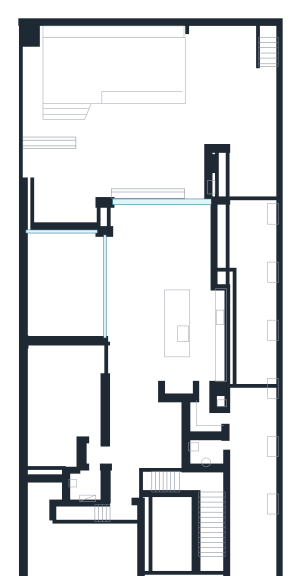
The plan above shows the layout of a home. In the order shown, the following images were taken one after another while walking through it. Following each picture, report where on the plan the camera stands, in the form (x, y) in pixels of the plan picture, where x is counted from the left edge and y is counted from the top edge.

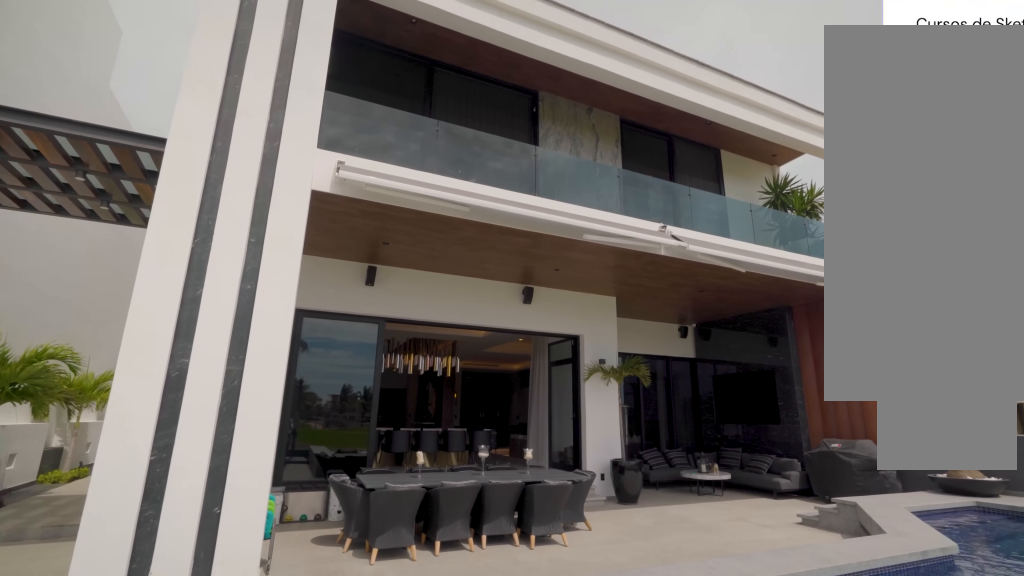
(227, 87)
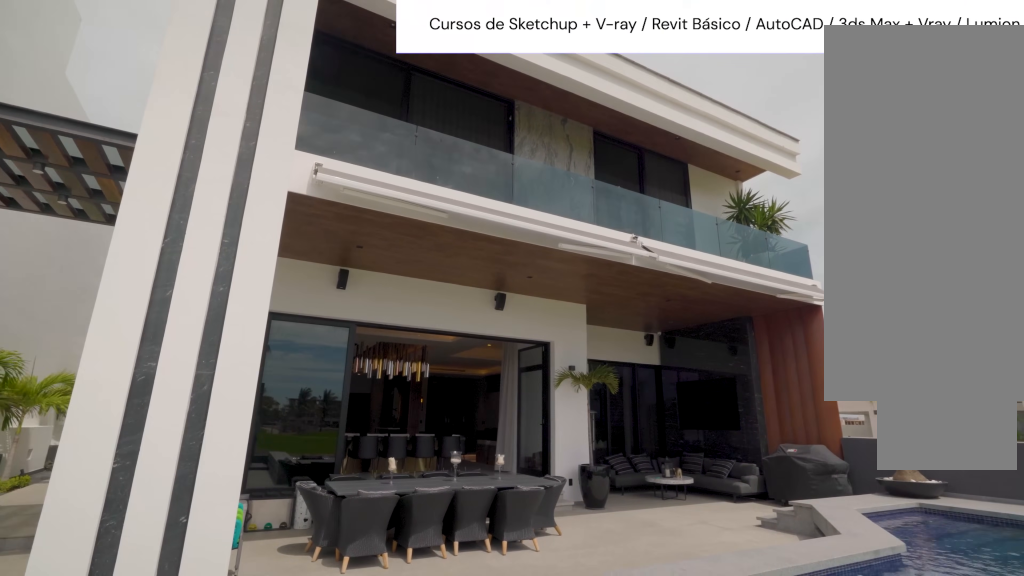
(236, 87)
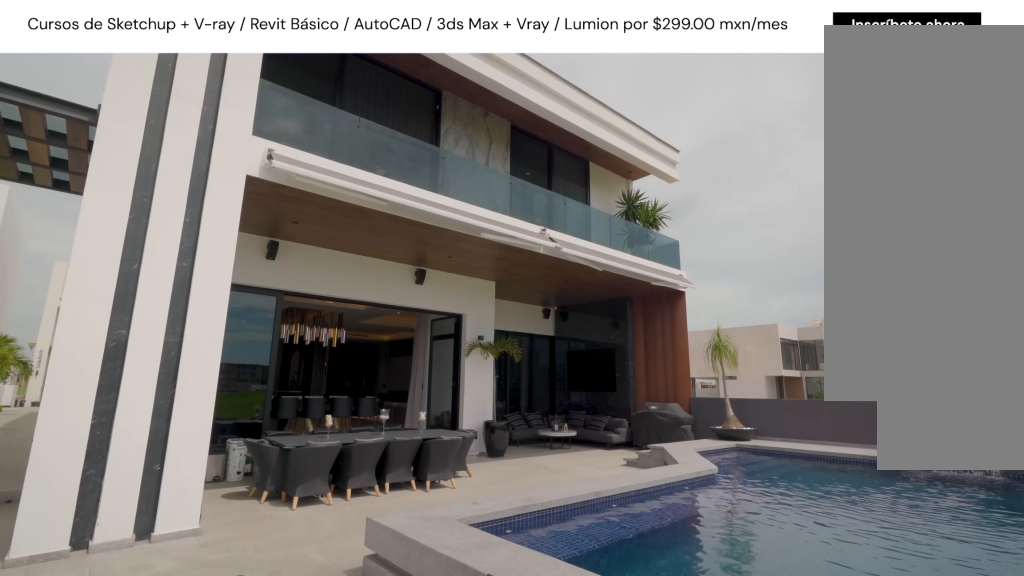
(238, 75)
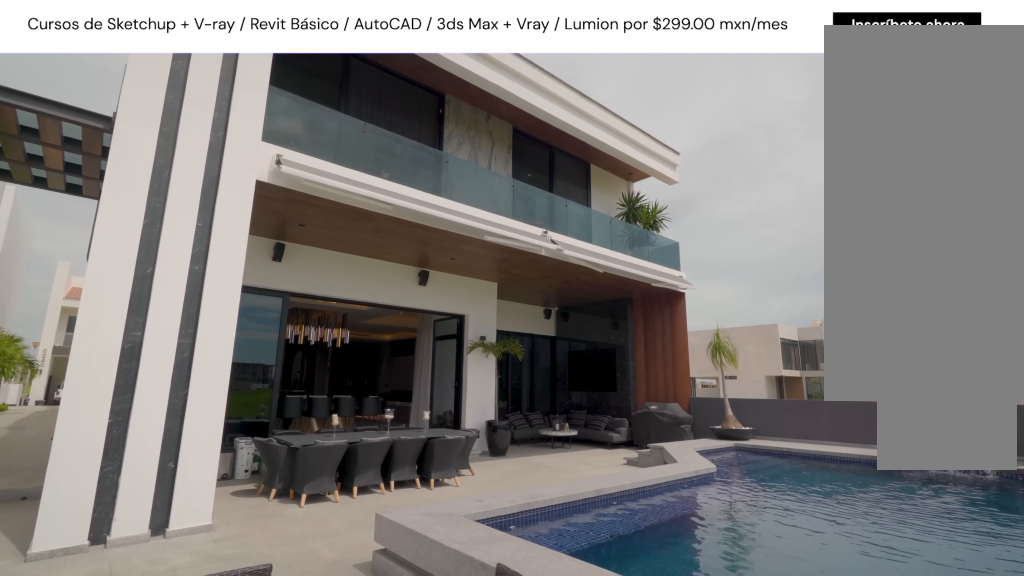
(238, 75)
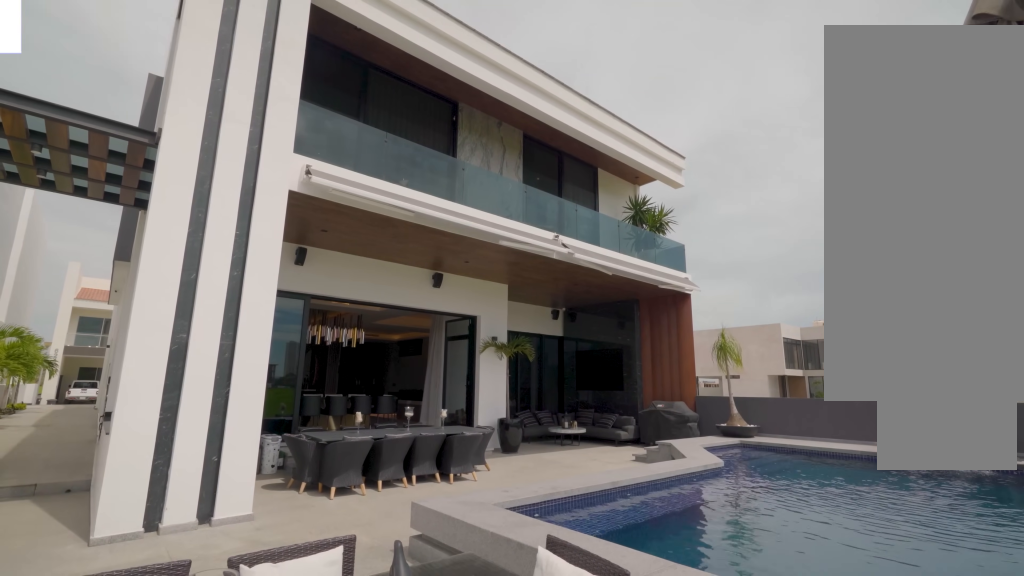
(238, 75)
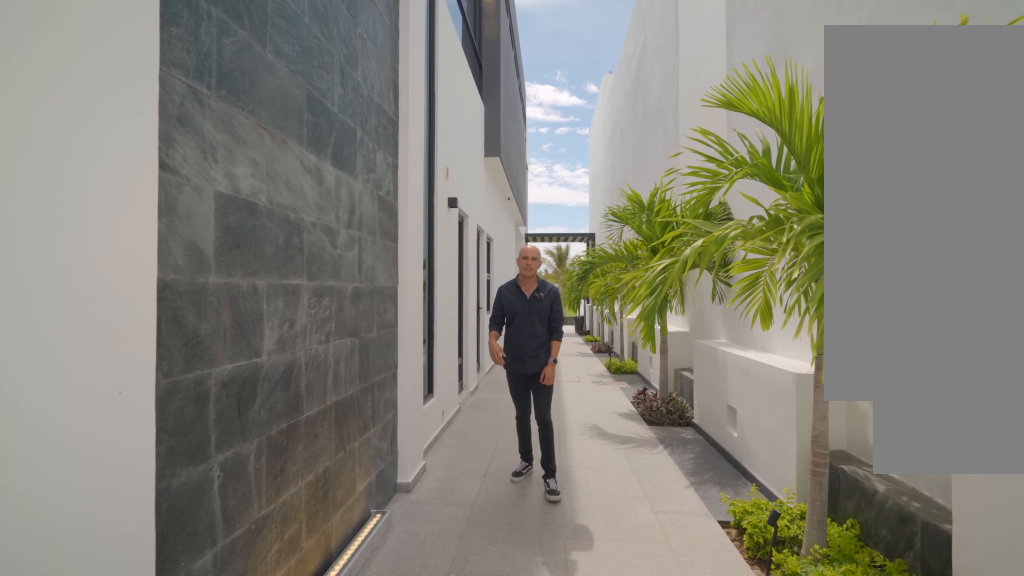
(256, 560)
